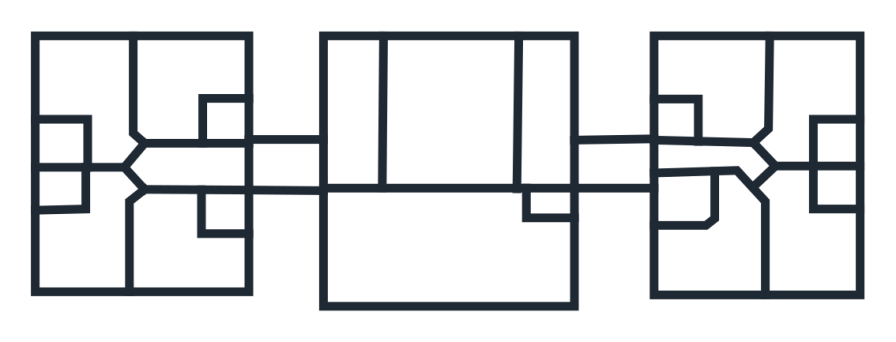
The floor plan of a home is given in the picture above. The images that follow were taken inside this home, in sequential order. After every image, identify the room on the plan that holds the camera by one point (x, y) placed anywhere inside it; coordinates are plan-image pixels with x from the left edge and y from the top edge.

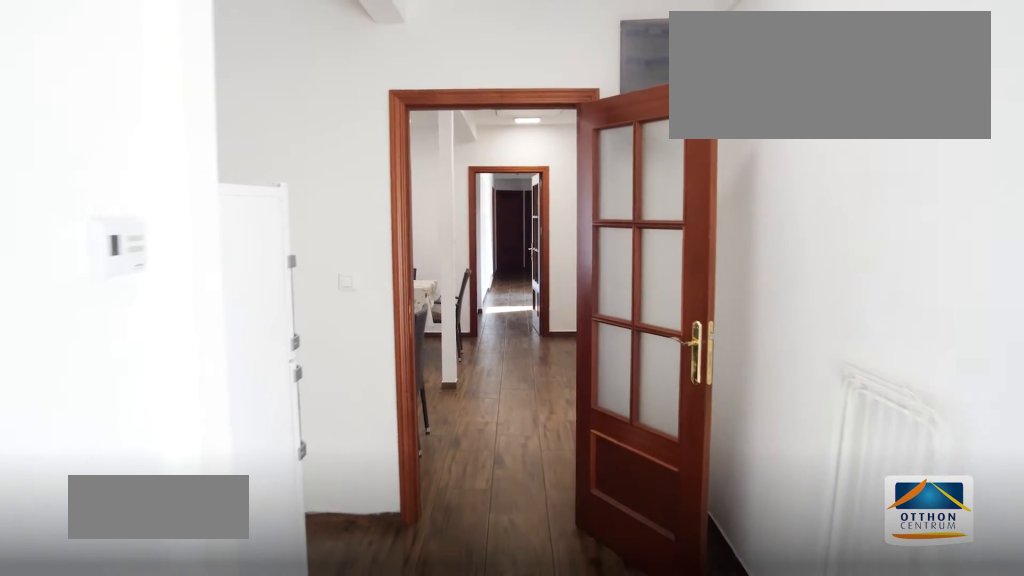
(301, 162)
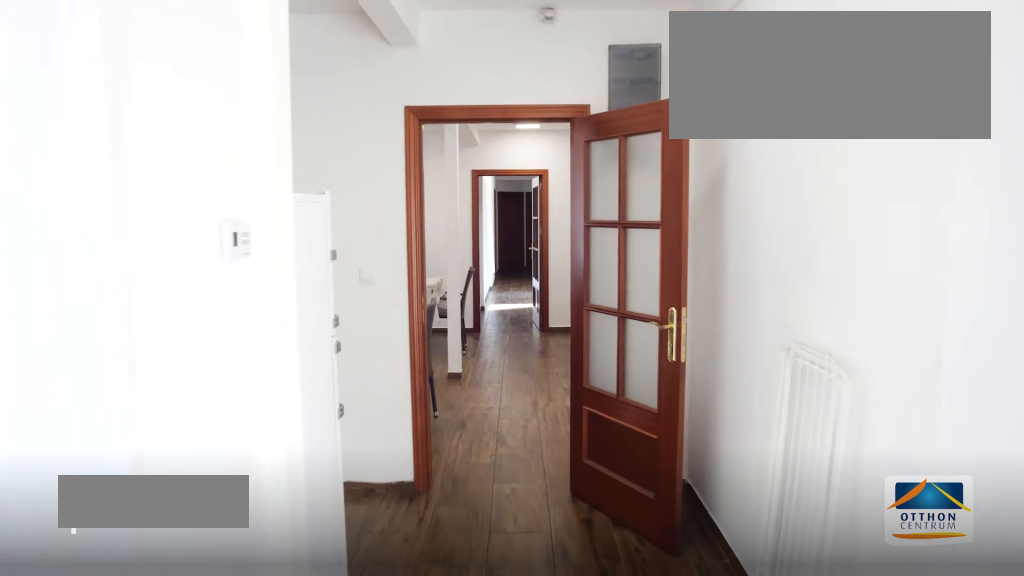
(277, 163)
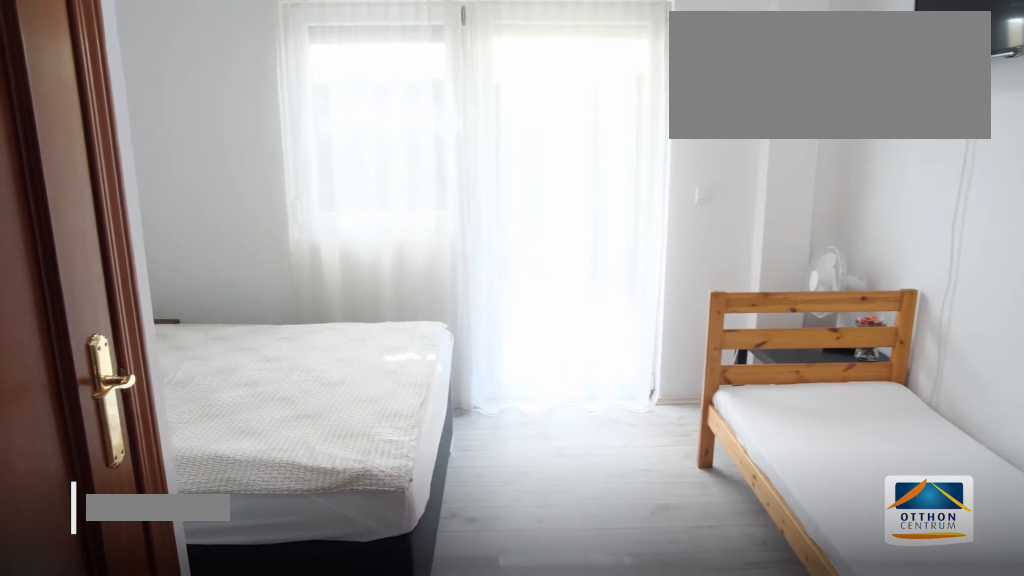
(165, 246)
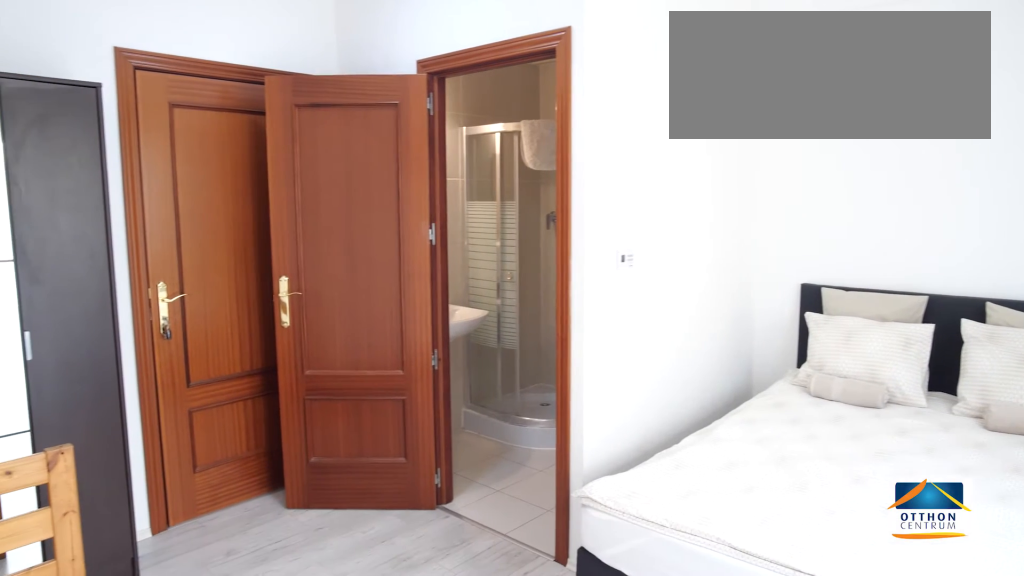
(165, 246)
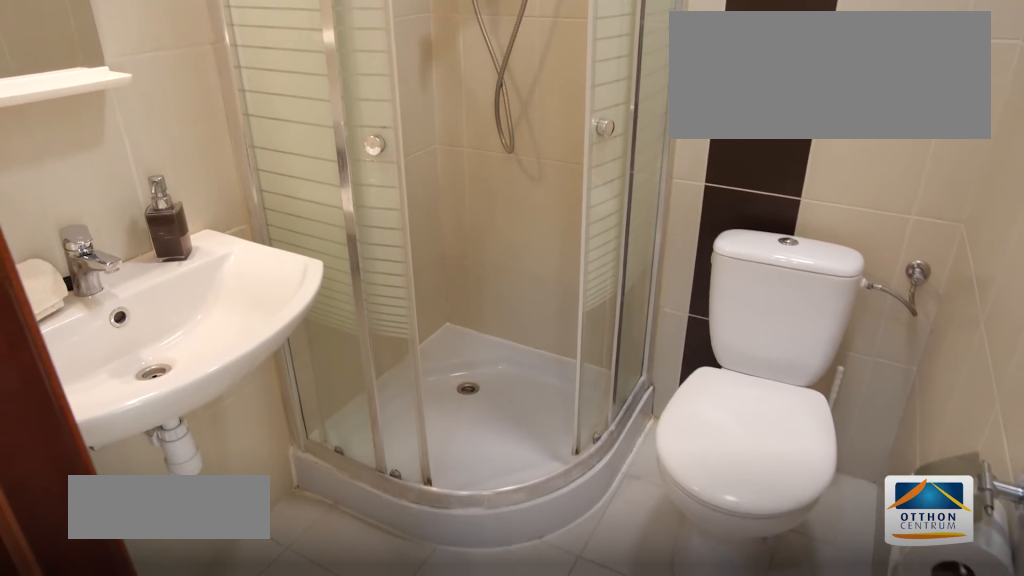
(225, 213)
